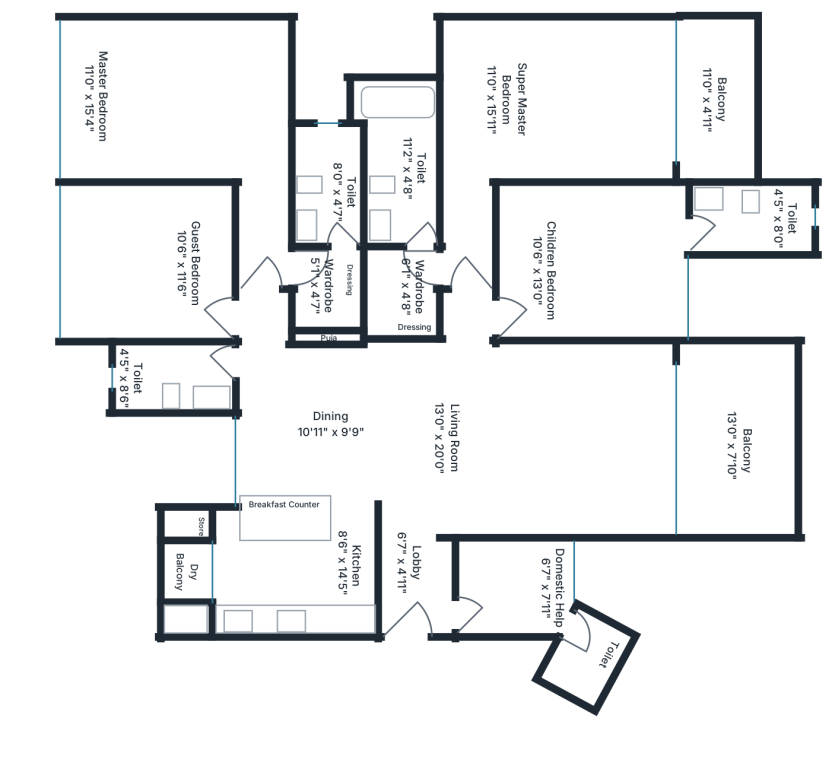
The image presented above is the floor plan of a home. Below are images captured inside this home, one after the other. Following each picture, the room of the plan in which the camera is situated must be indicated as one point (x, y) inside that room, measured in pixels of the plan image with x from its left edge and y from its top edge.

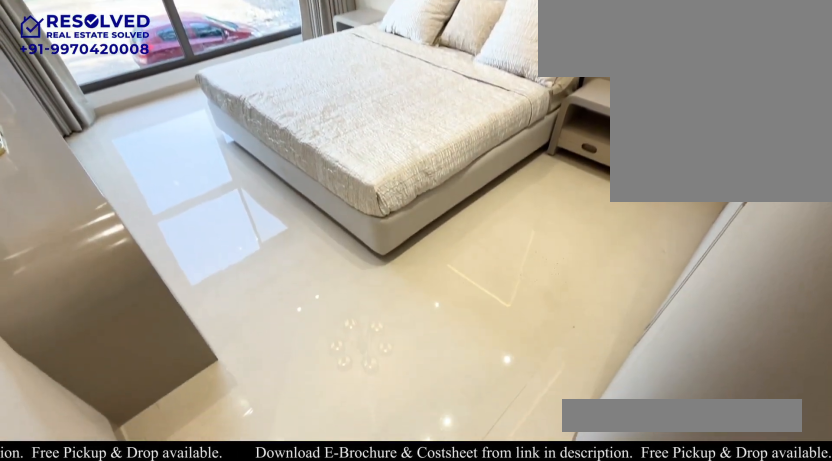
(189, 116)
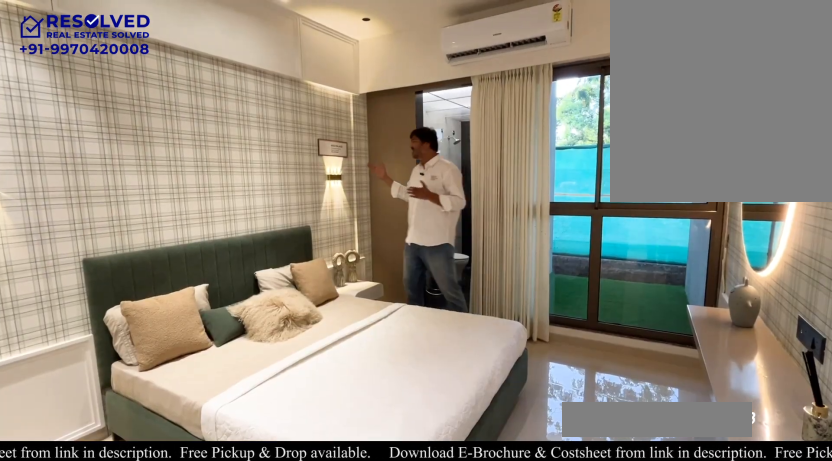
(593, 261)
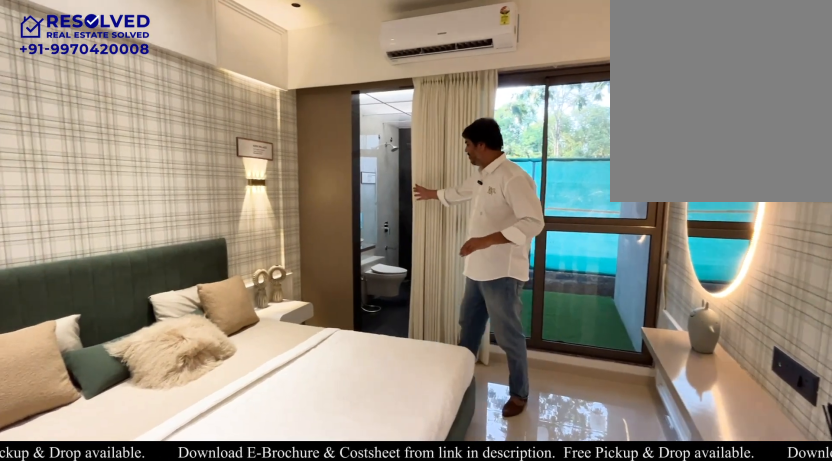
(593, 261)
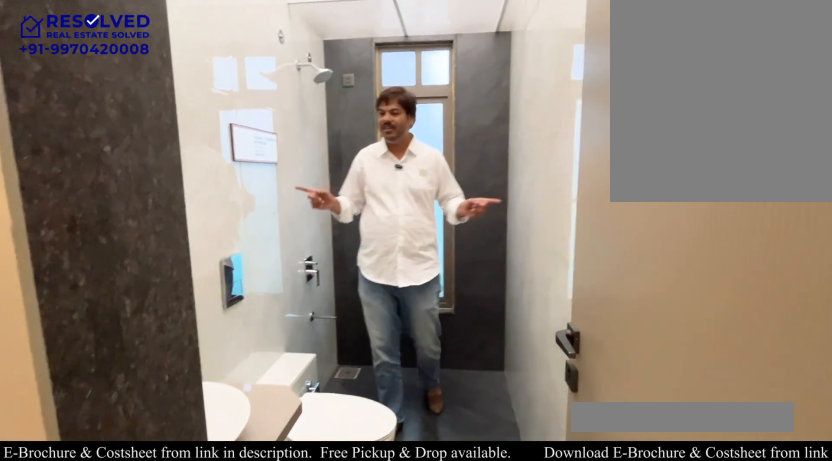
(747, 217)
